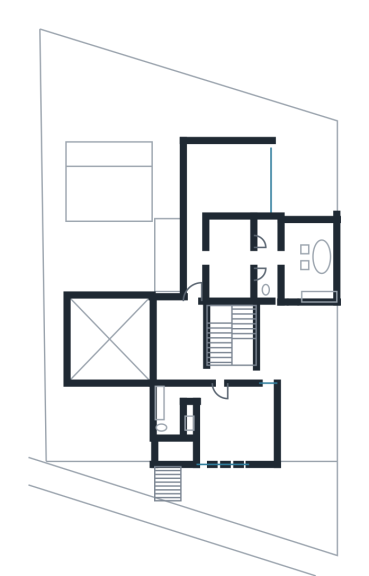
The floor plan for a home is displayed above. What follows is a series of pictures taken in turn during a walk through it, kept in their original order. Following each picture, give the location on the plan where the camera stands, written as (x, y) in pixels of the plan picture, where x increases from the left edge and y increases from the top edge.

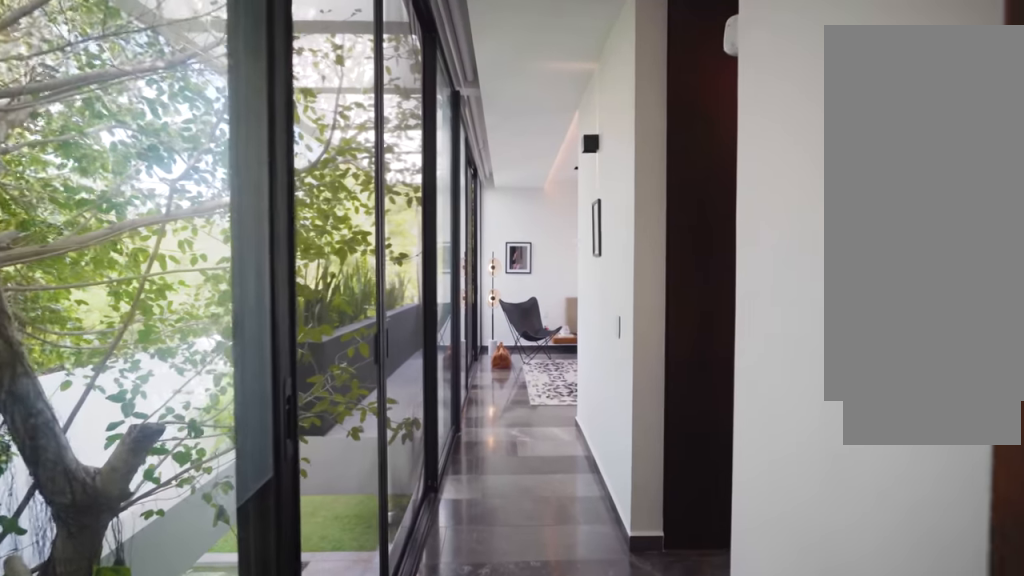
(193, 291)
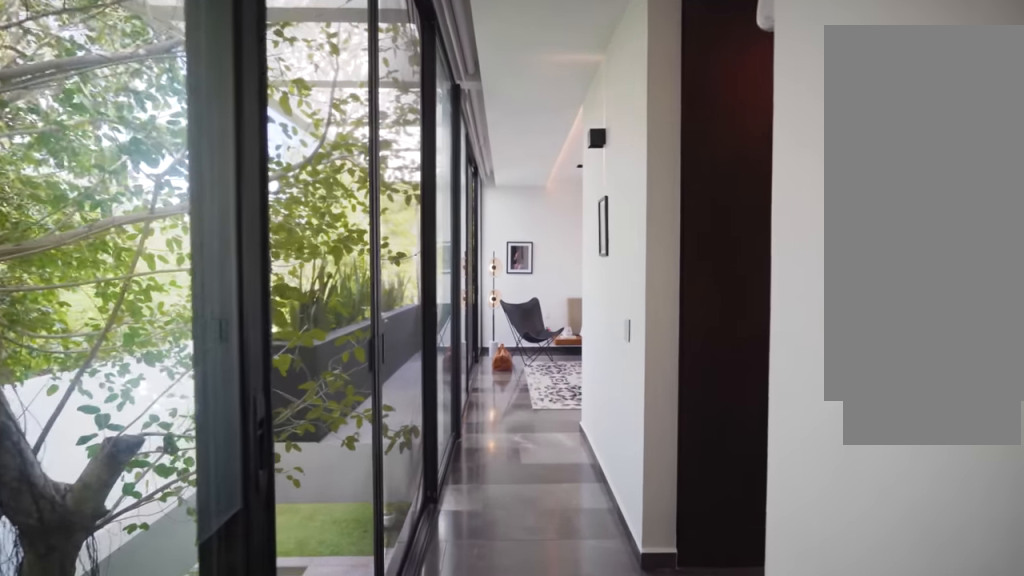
(193, 284)
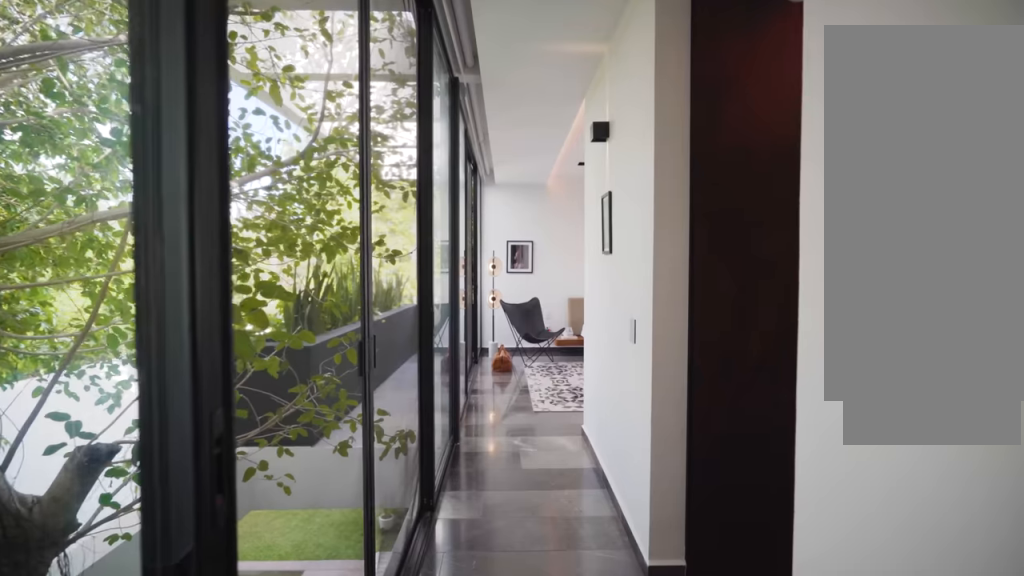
(193, 279)
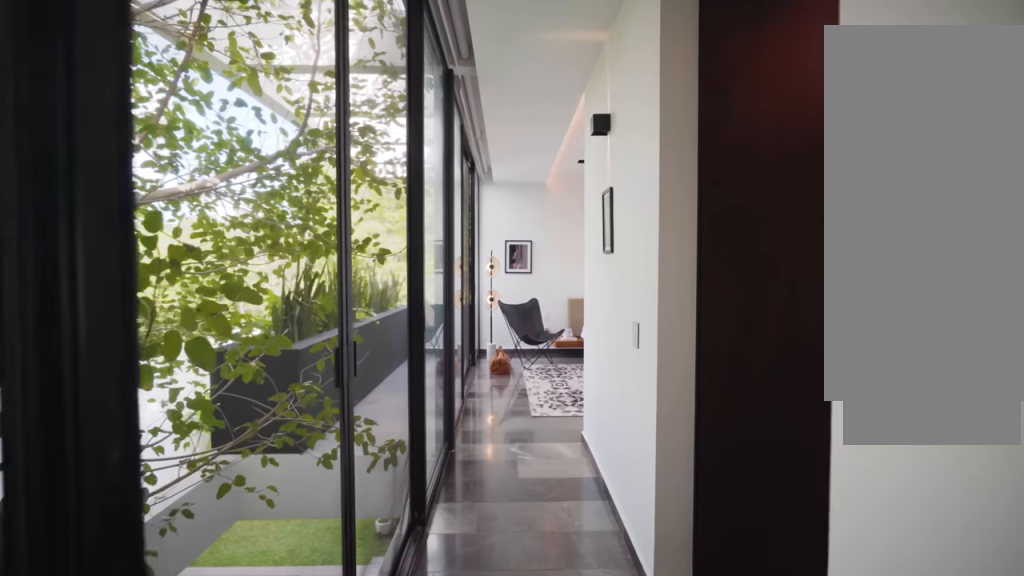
(193, 275)
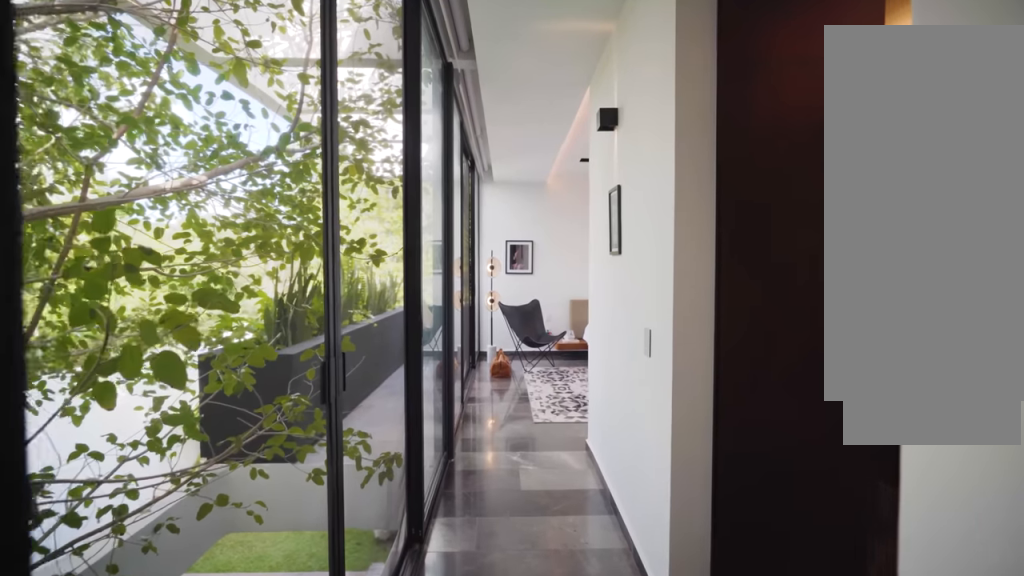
(193, 271)
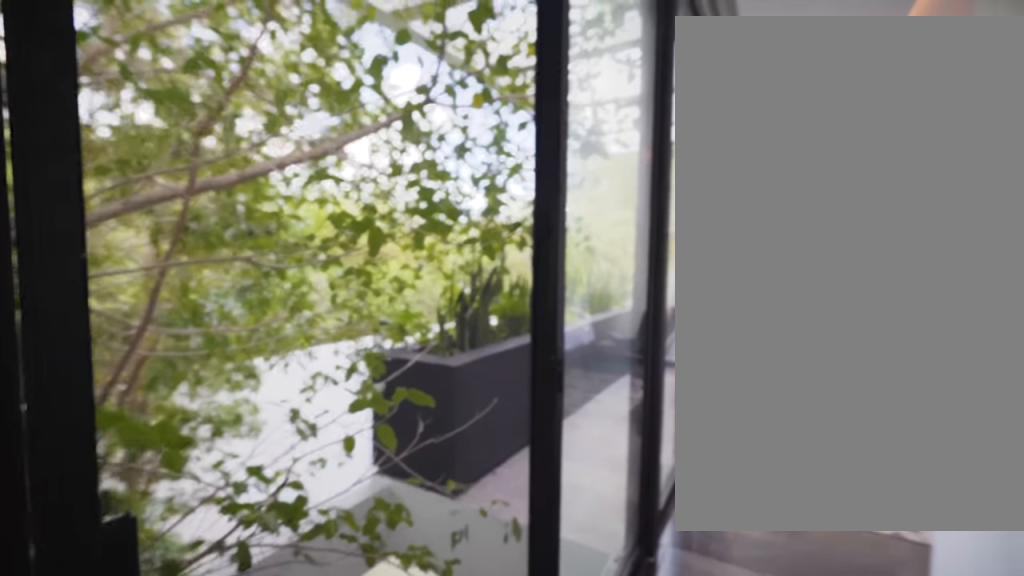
(198, 256)
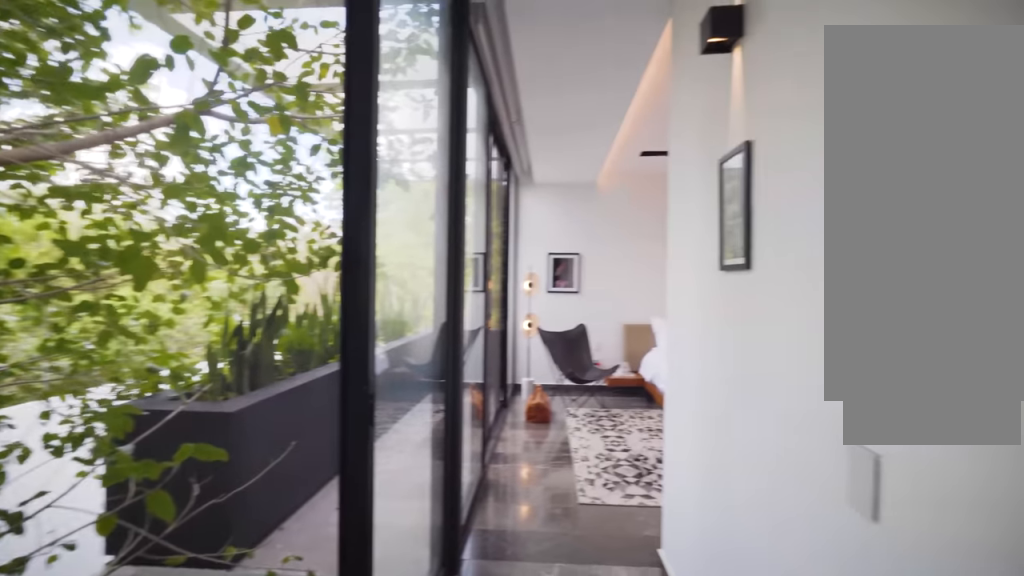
(198, 256)
